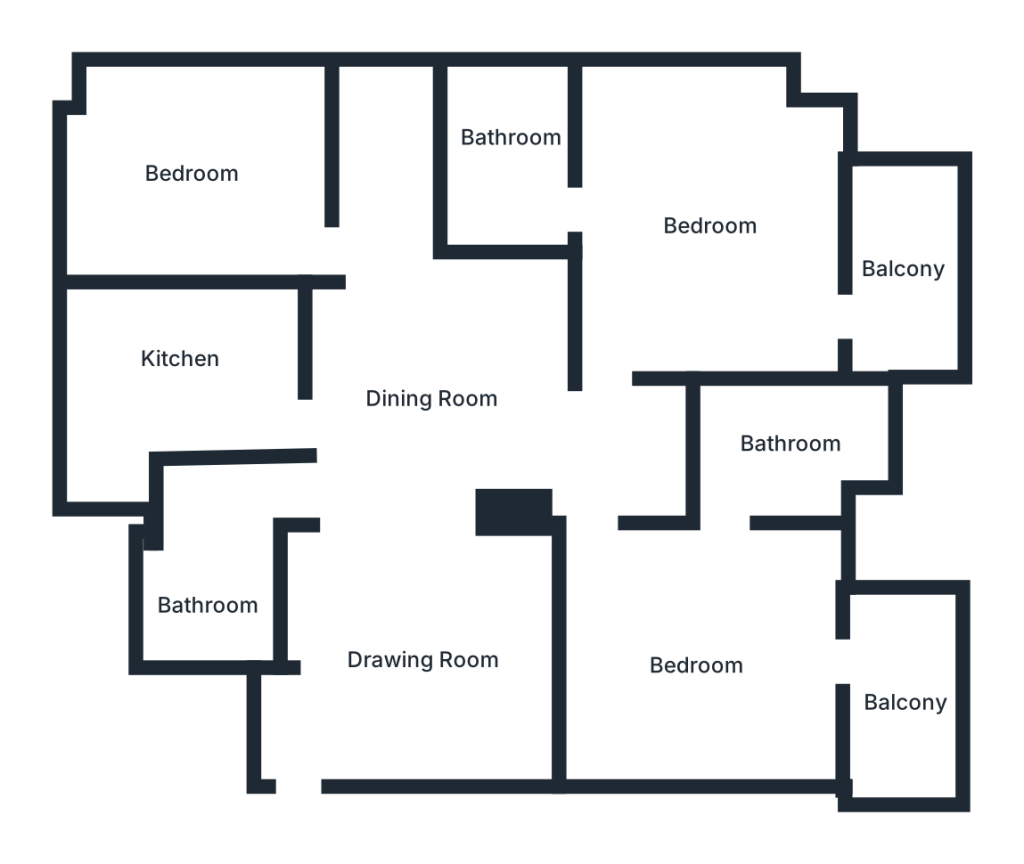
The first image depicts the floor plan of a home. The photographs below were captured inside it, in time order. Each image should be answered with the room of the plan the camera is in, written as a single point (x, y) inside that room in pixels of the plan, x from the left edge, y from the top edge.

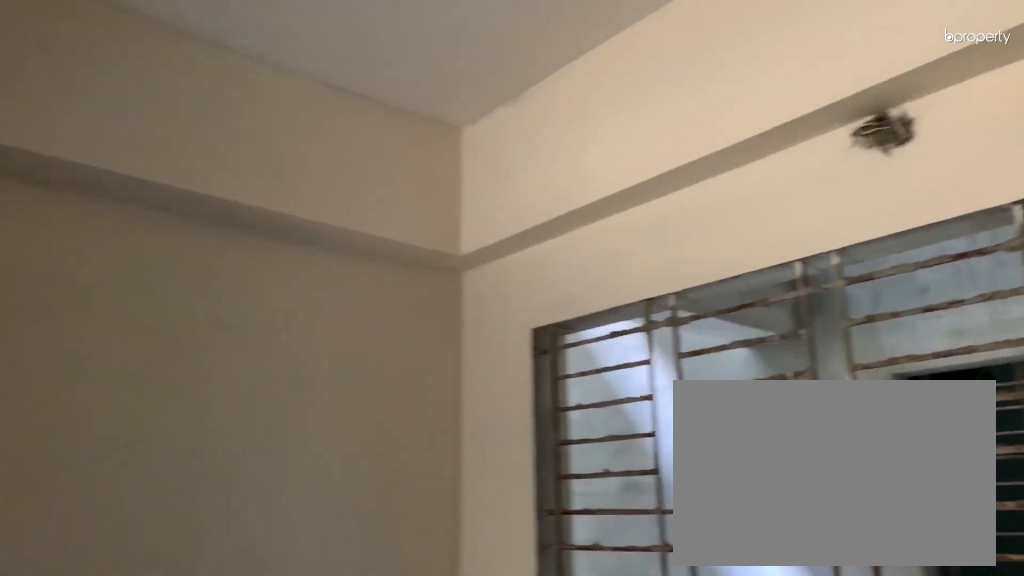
(416, 646)
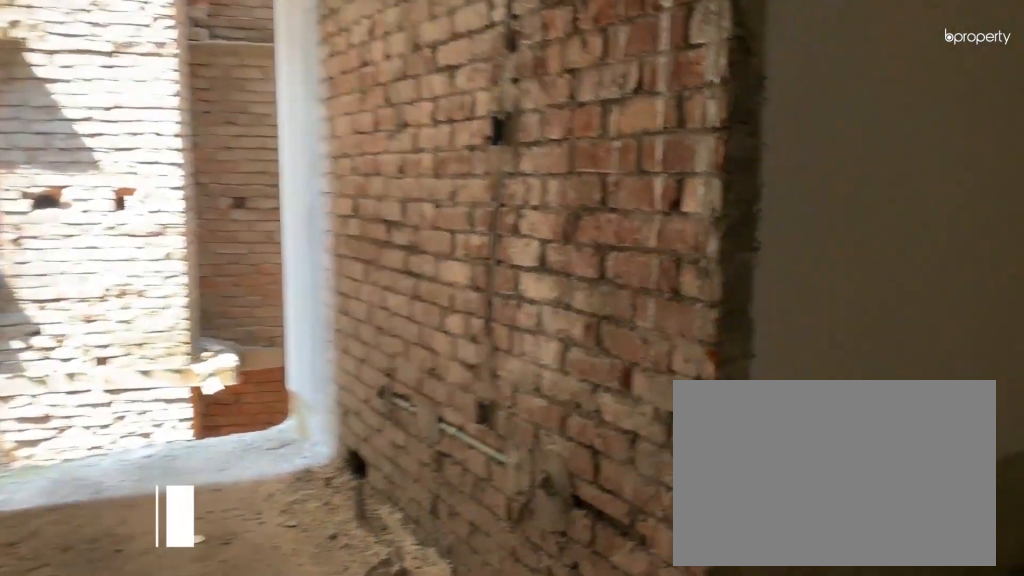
(442, 382)
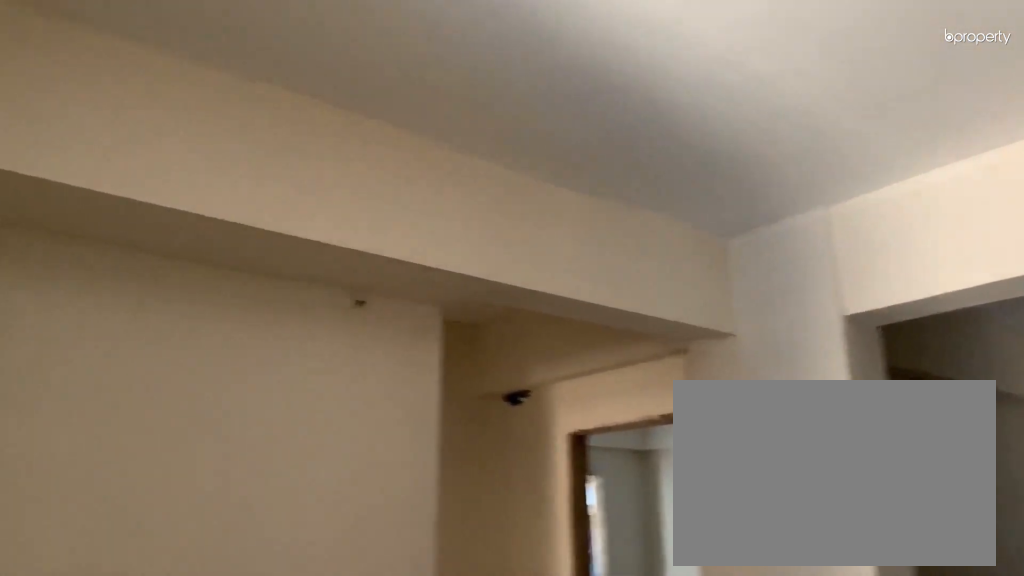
(442, 382)
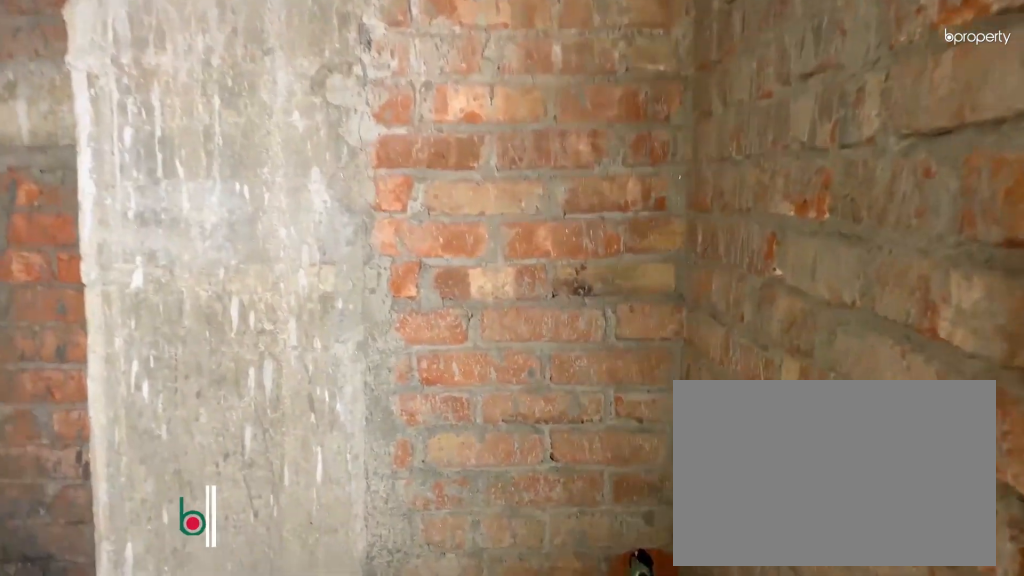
(204, 562)
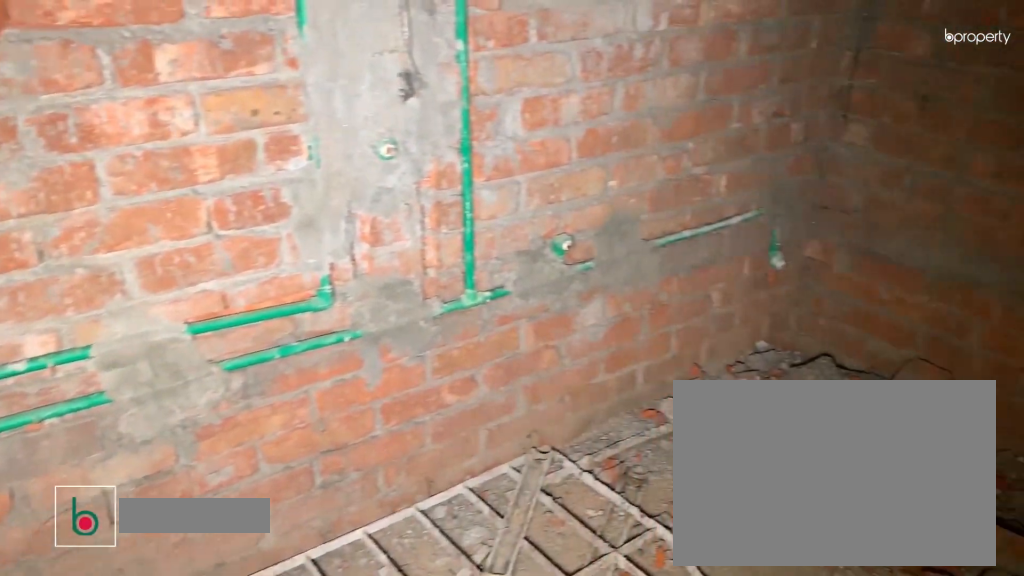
(775, 452)
